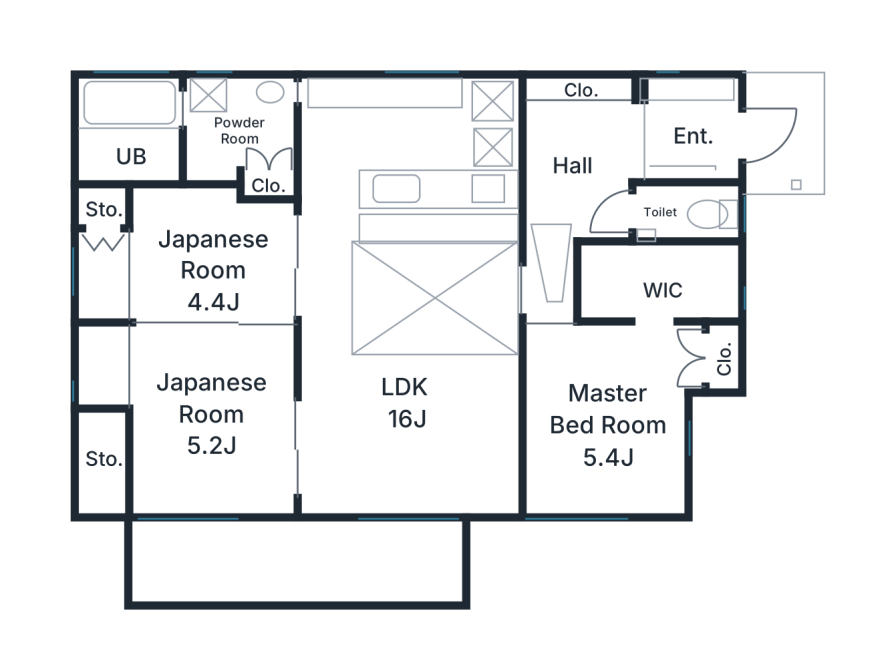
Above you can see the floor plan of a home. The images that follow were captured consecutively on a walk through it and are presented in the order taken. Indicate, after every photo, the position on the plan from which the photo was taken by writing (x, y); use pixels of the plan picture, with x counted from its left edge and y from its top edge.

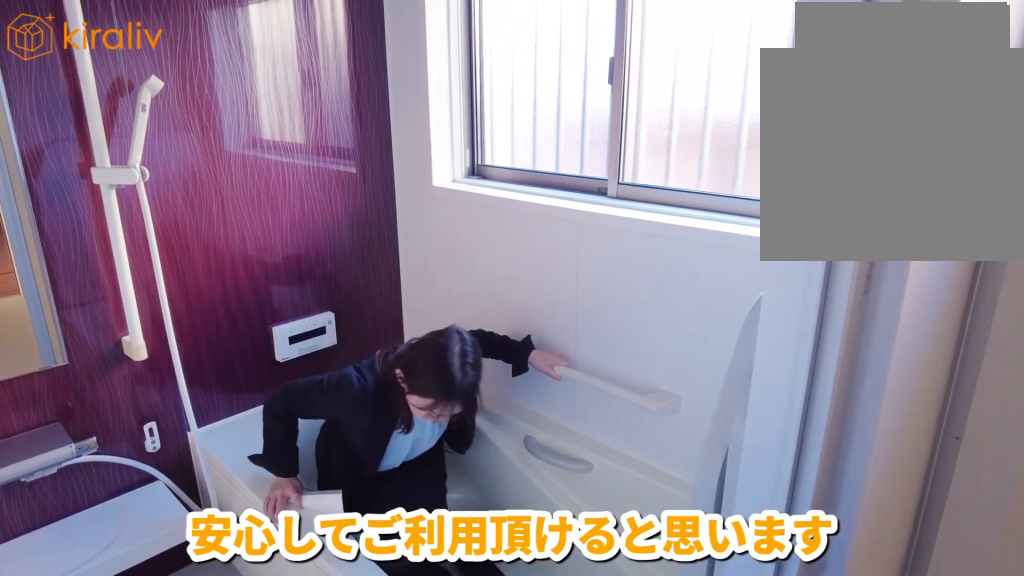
(137, 157)
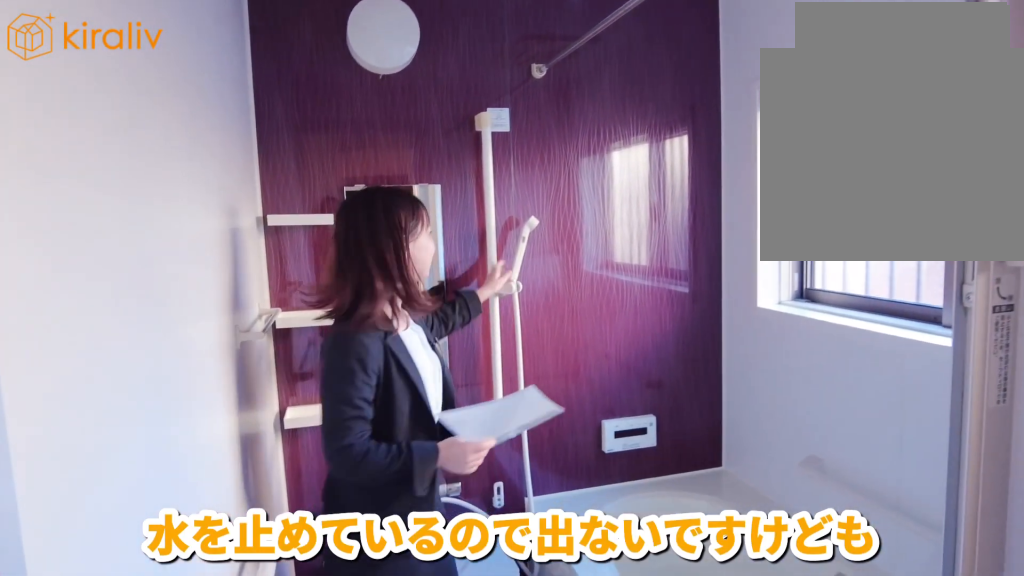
(136, 159)
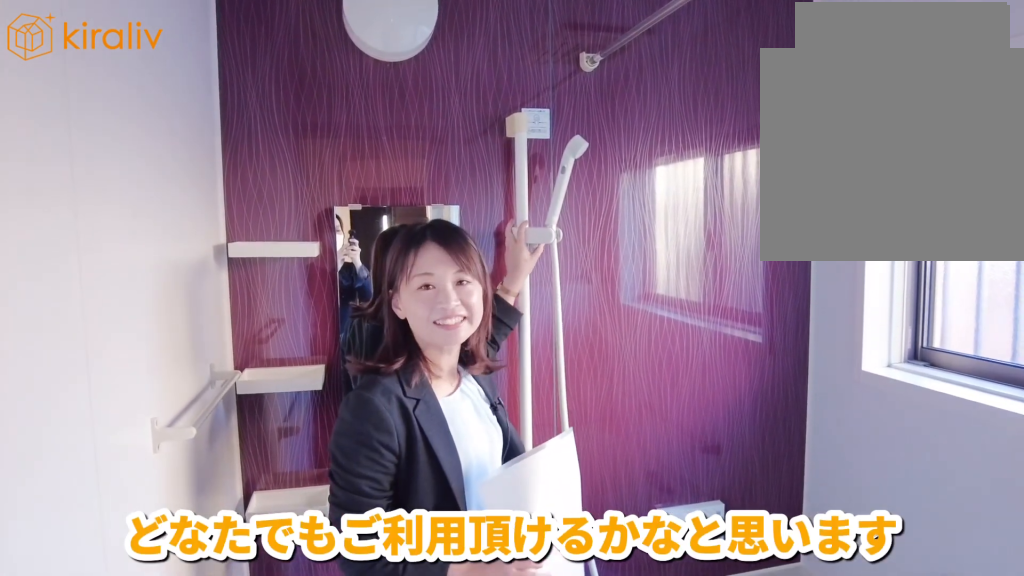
(137, 159)
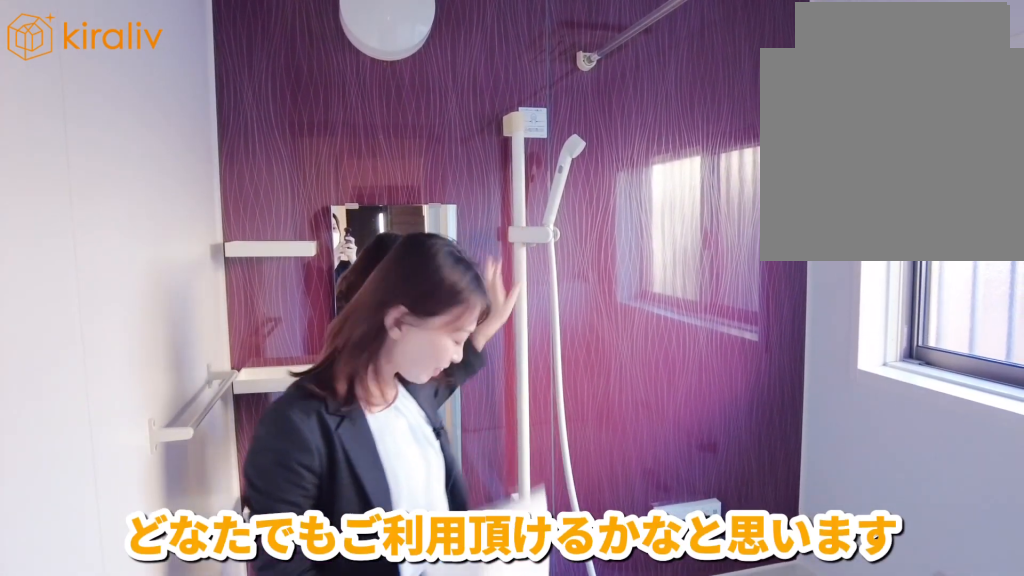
(137, 159)
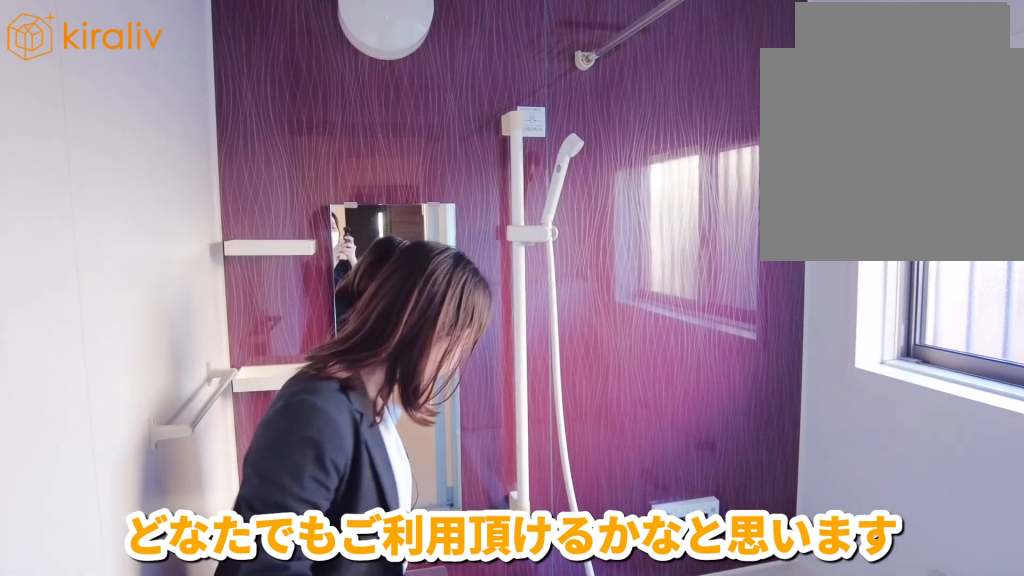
(137, 159)
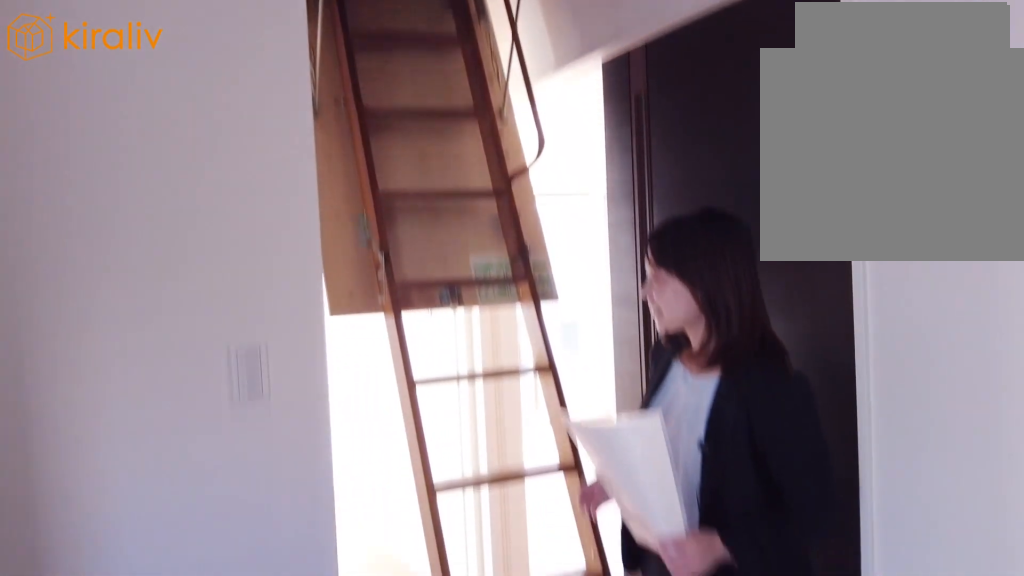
(552, 251)
